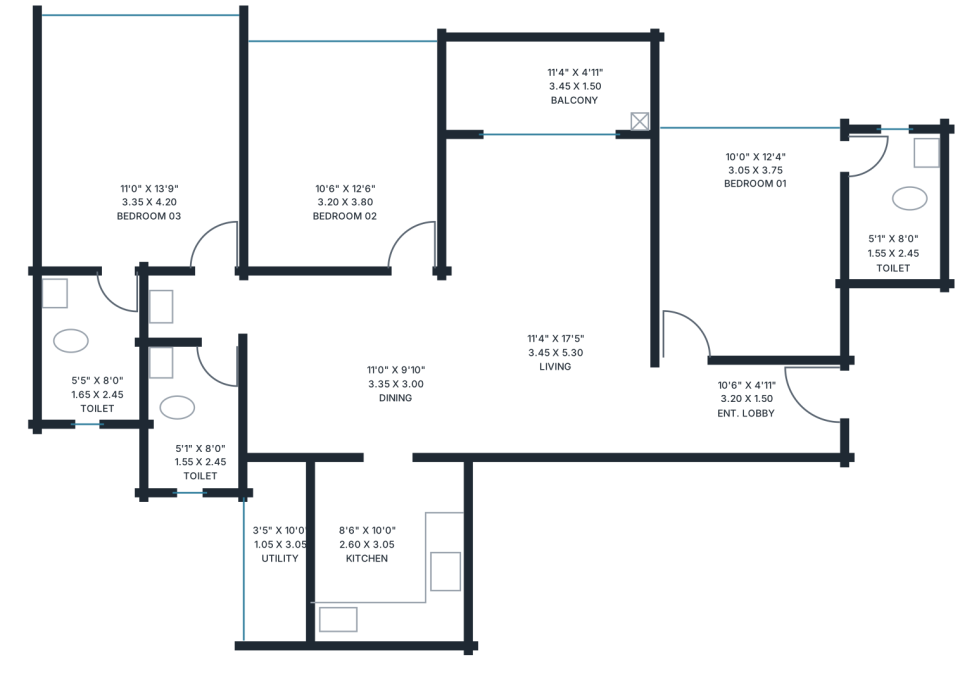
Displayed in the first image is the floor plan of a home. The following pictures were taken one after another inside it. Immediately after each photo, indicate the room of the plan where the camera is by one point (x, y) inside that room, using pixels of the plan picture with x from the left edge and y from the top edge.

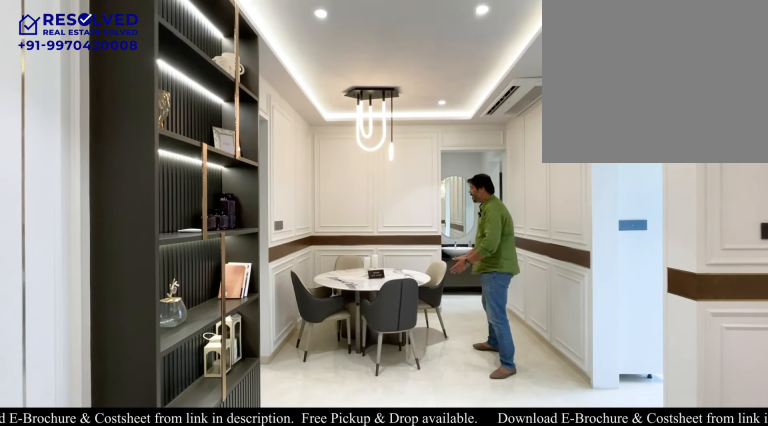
(348, 364)
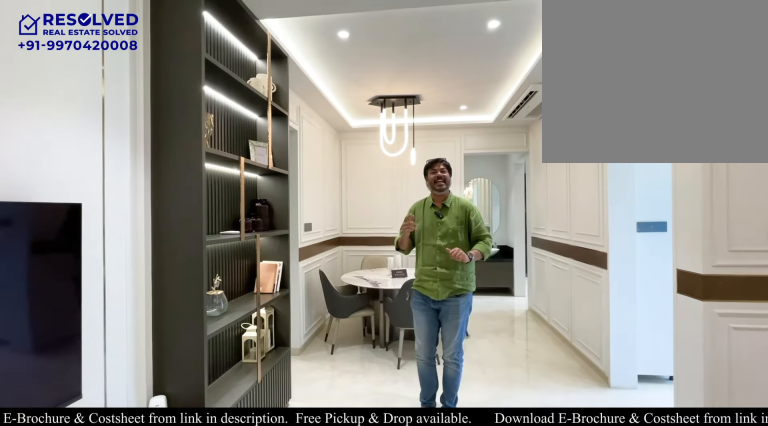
(348, 364)
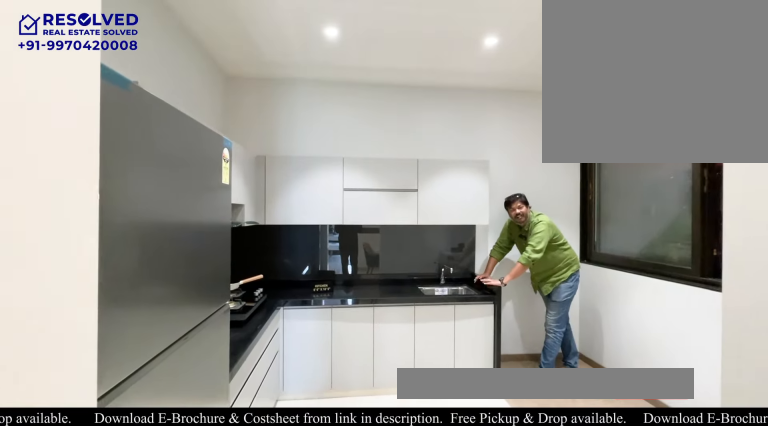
(388, 550)
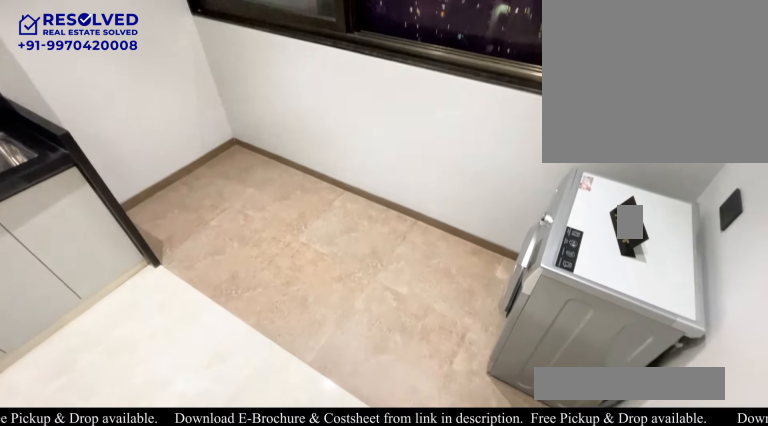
(277, 550)
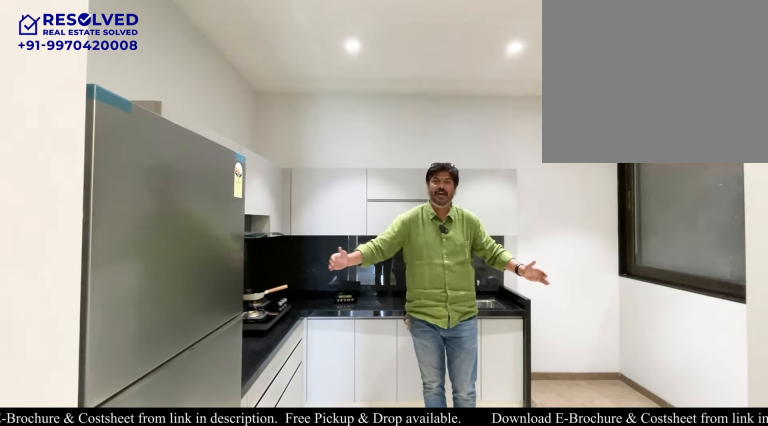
(388, 550)
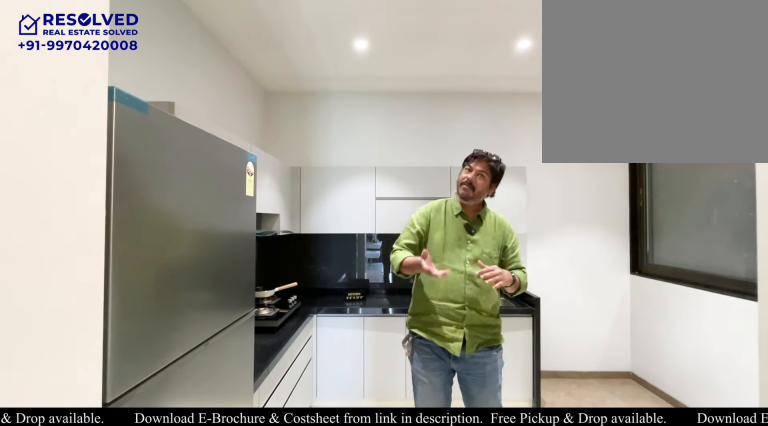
(388, 550)
